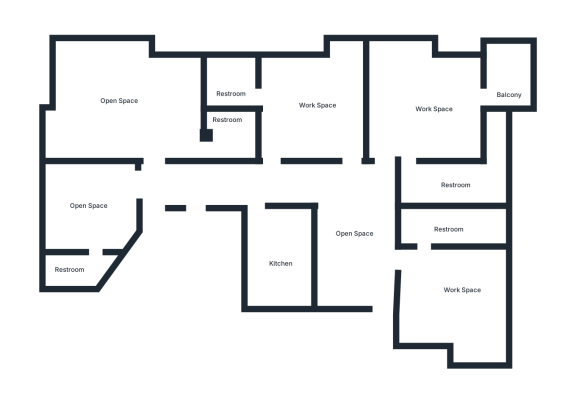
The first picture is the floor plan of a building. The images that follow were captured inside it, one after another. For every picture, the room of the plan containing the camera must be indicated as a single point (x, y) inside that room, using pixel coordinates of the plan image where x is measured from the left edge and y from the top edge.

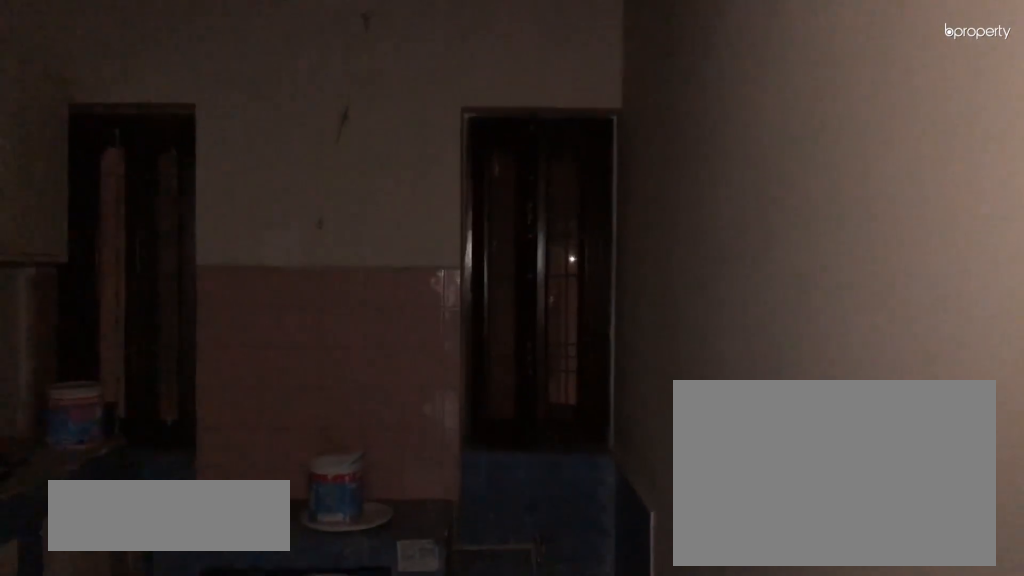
(282, 258)
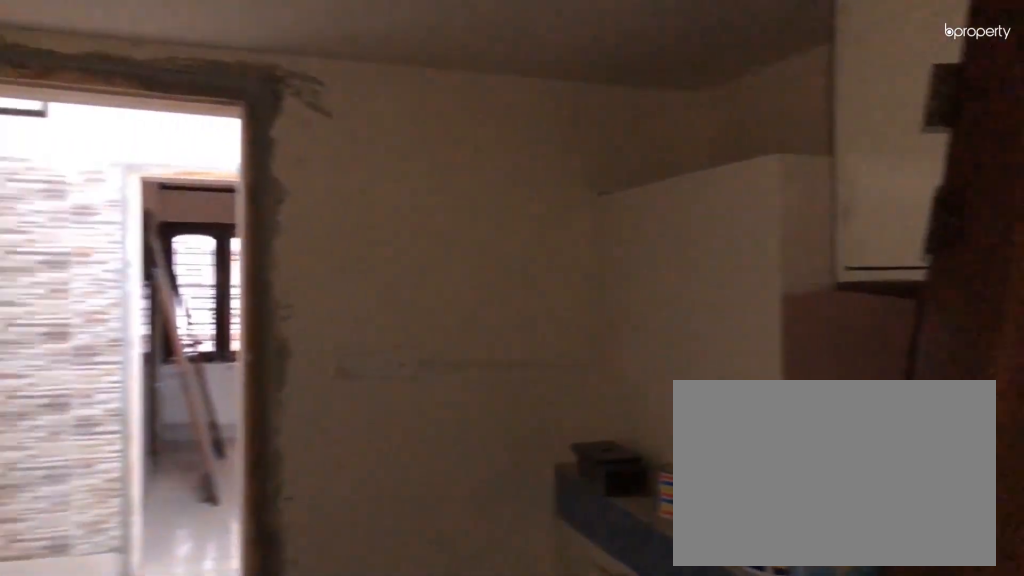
(282, 258)
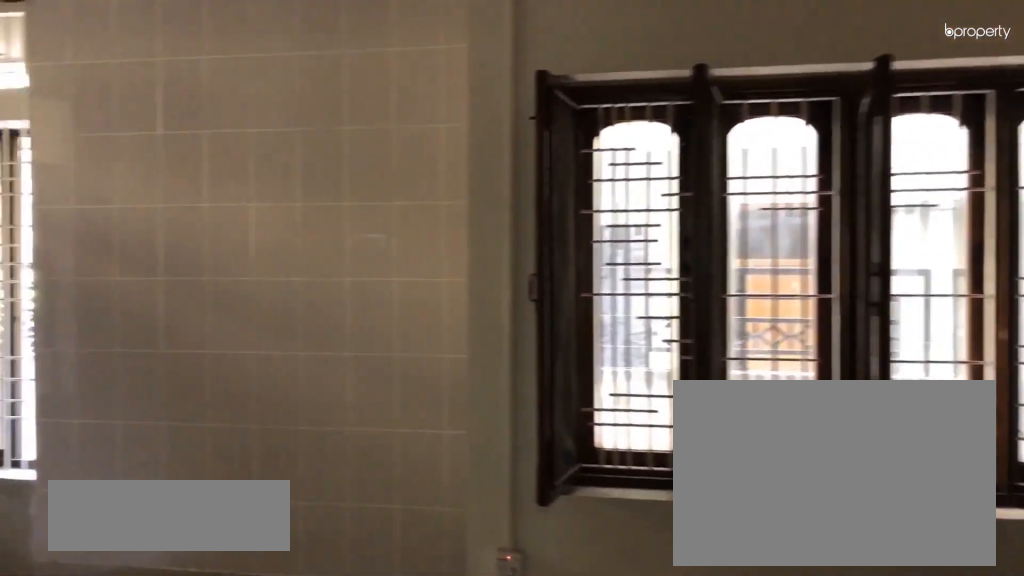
(132, 114)
